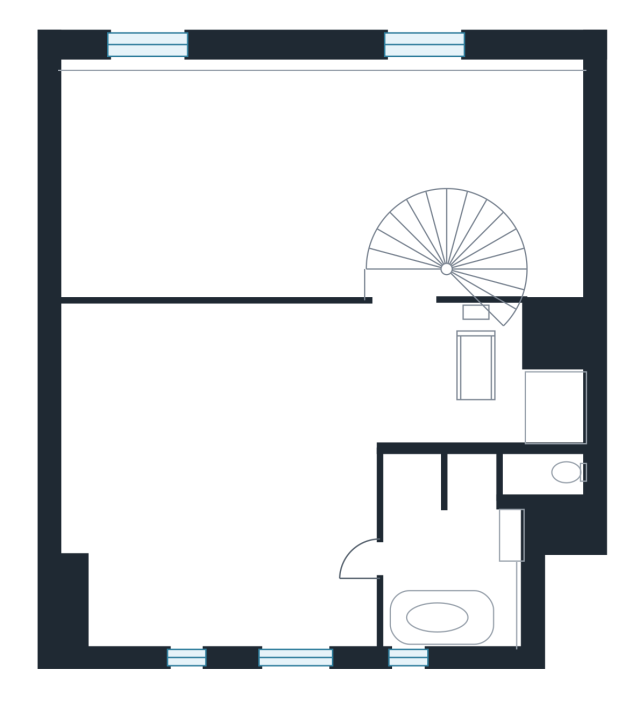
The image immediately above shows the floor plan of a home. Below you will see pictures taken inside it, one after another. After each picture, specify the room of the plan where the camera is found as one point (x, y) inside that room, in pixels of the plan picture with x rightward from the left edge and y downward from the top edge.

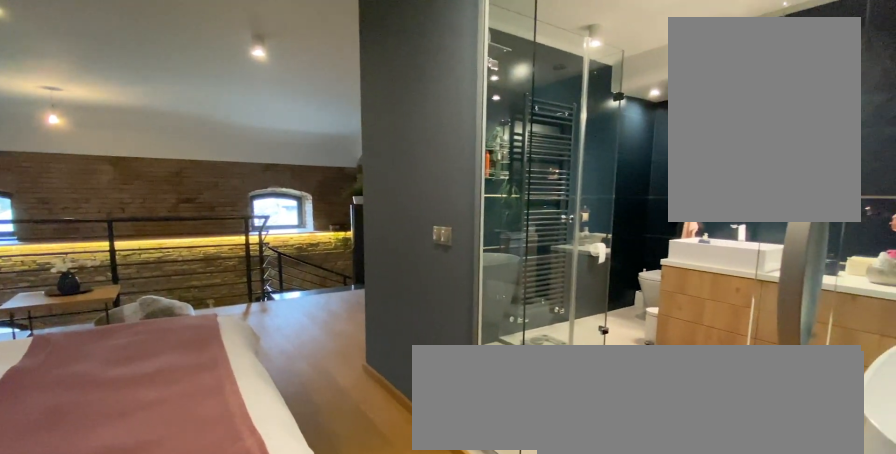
(266, 491)
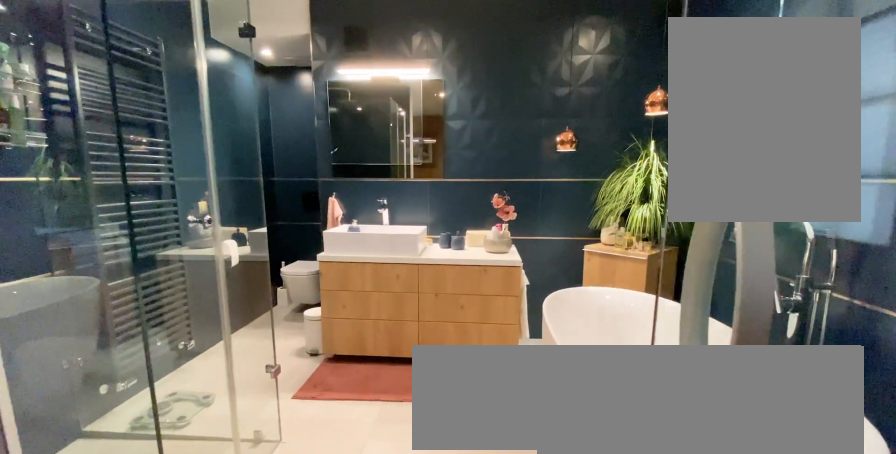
(441, 531)
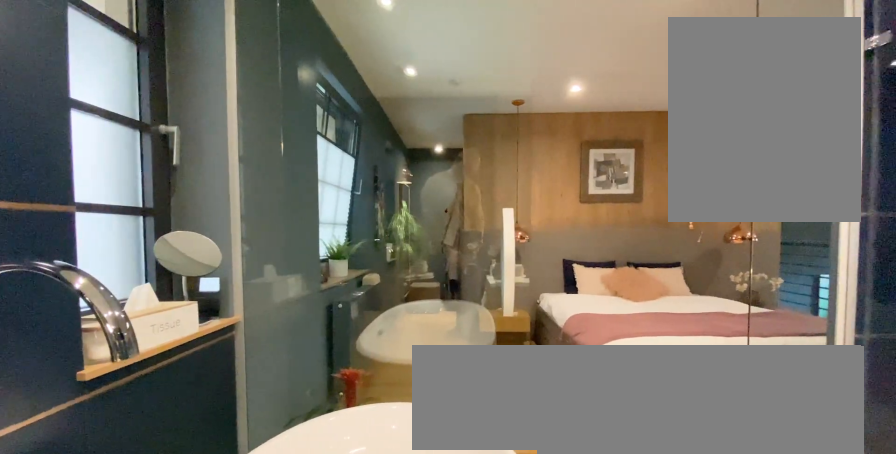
(441, 531)
